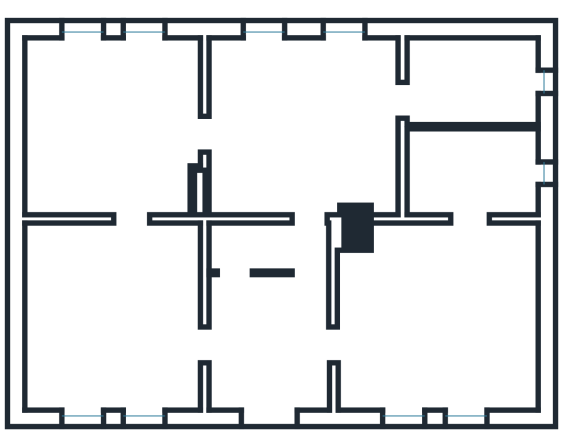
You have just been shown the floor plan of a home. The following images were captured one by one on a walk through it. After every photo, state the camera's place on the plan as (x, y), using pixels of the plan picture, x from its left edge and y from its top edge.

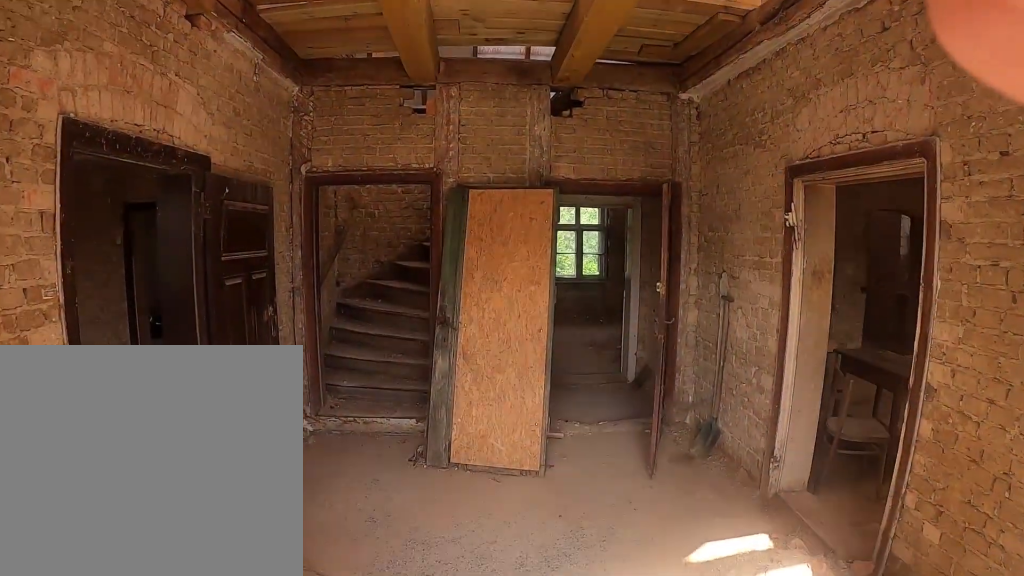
(279, 391)
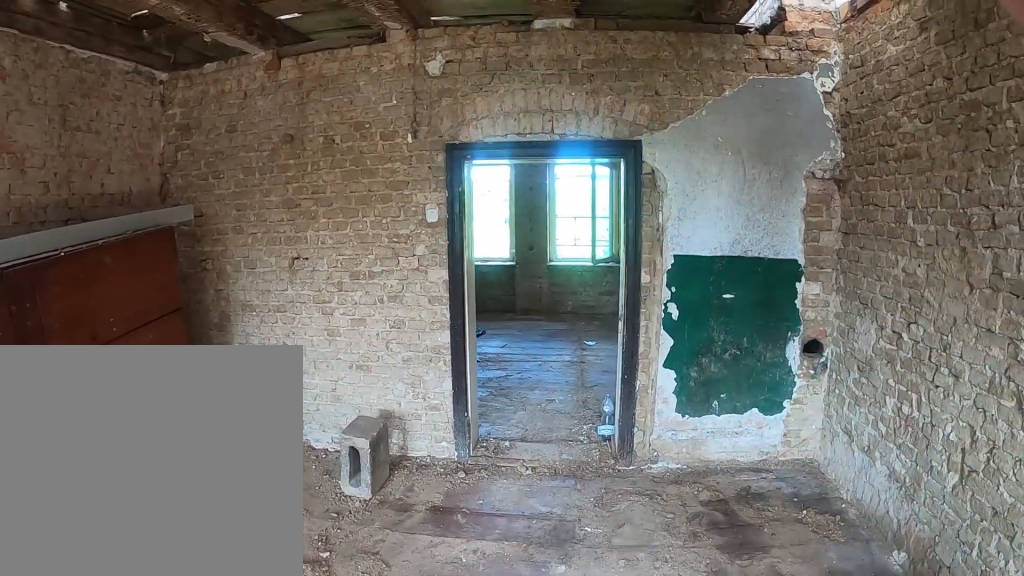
(131, 344)
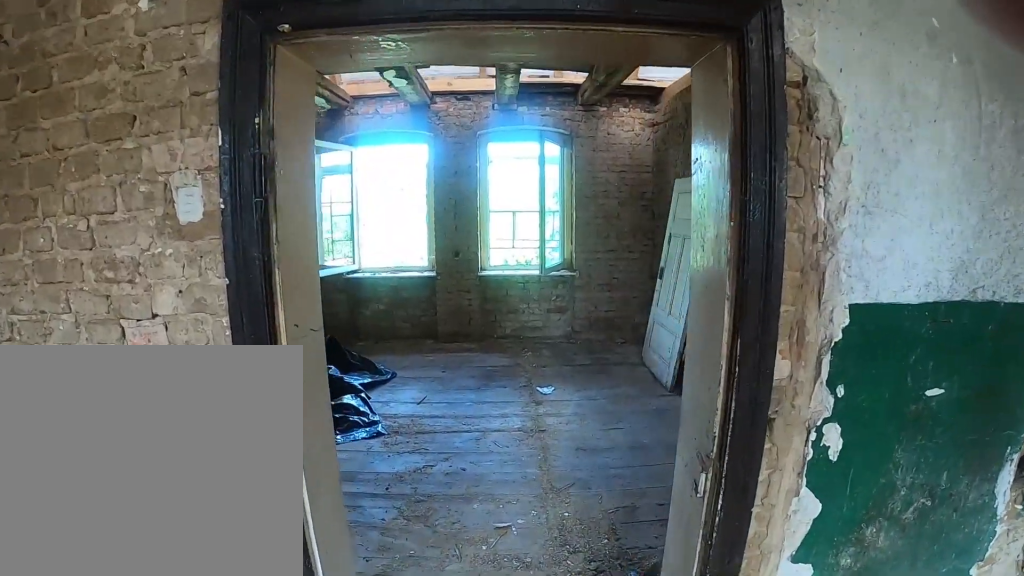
(107, 286)
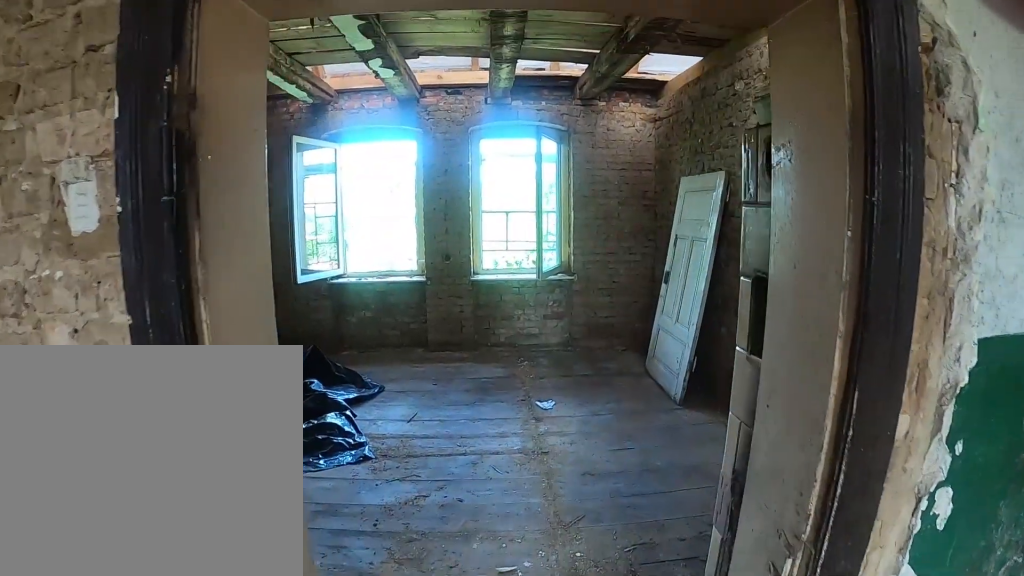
(104, 275)
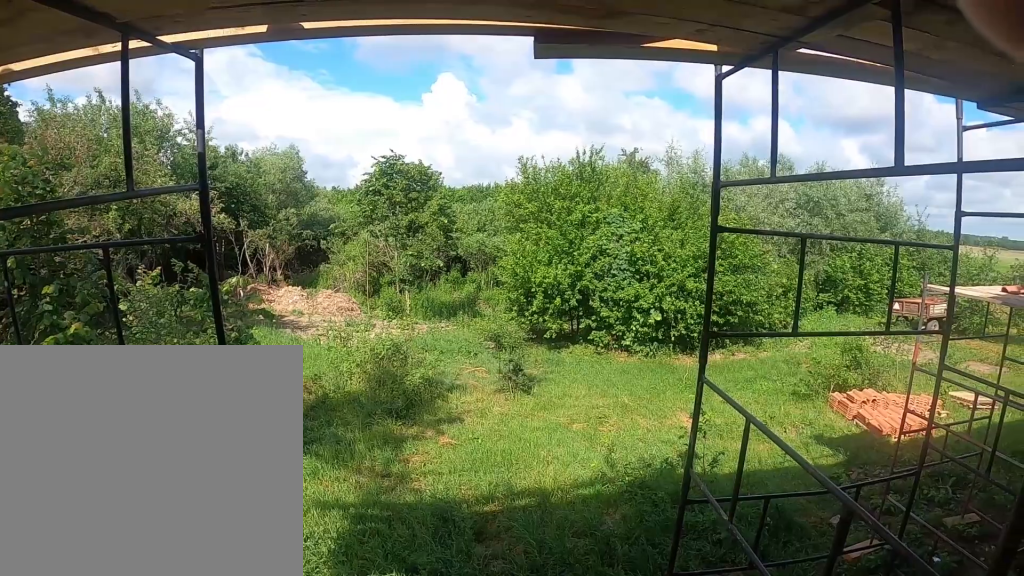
(106, 74)
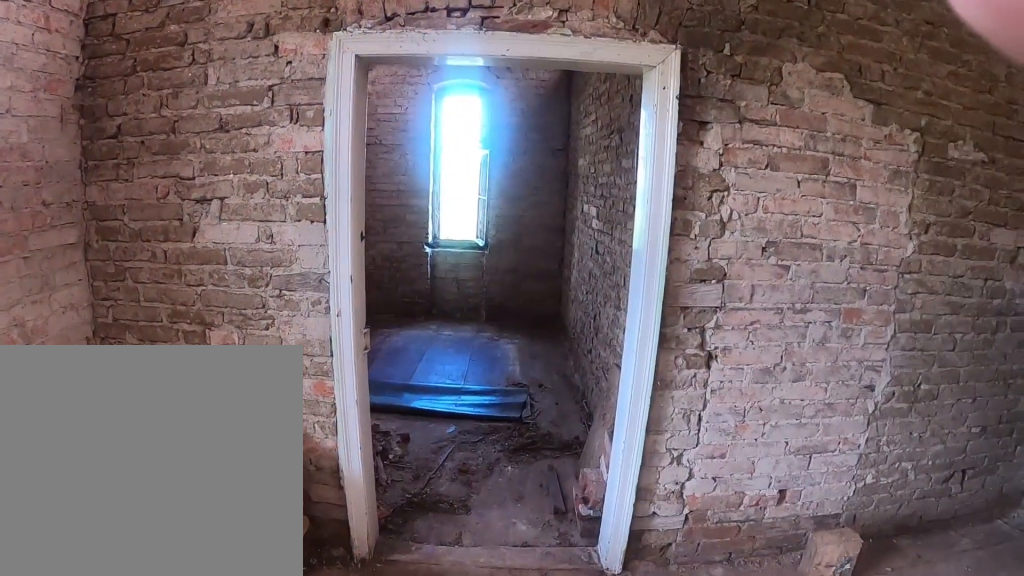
(357, 104)
